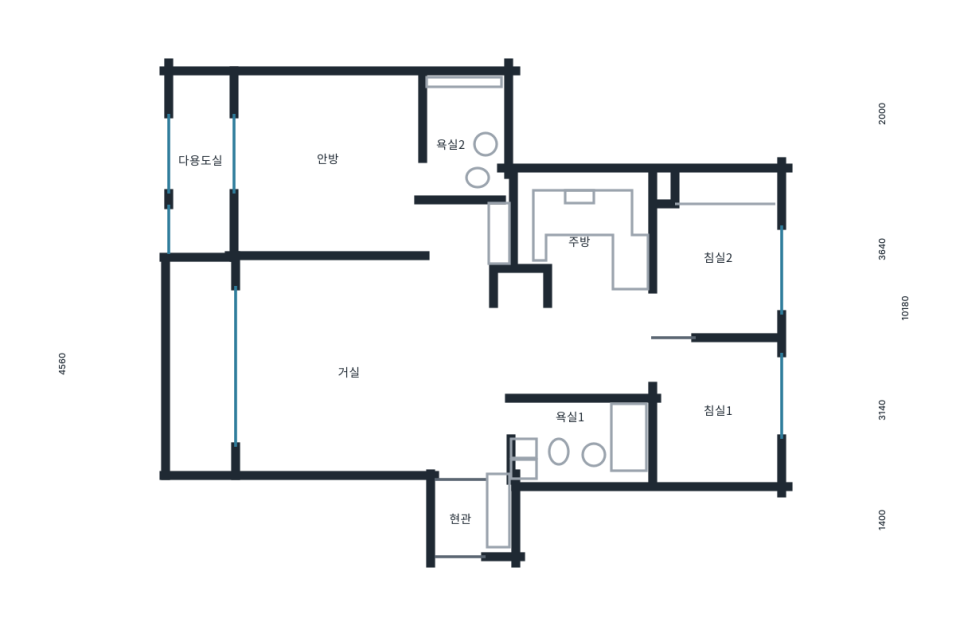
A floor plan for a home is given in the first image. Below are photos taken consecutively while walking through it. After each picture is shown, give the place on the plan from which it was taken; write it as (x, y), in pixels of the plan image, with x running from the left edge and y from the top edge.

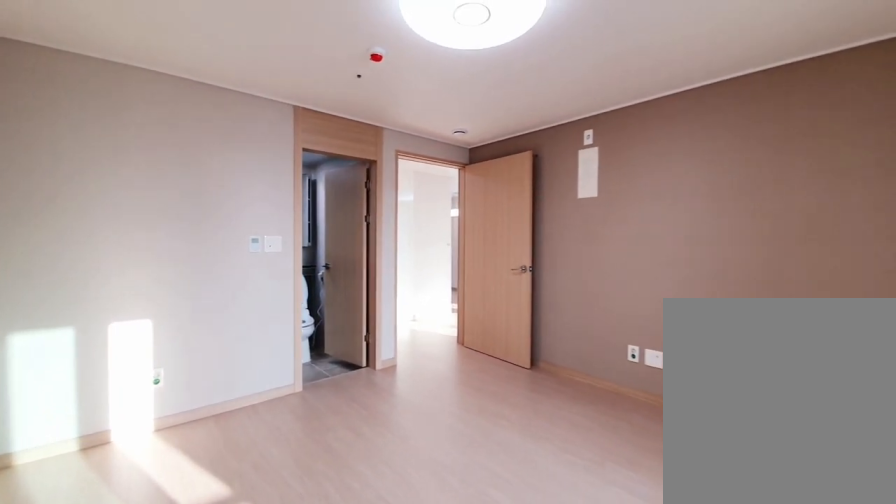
(313, 202)
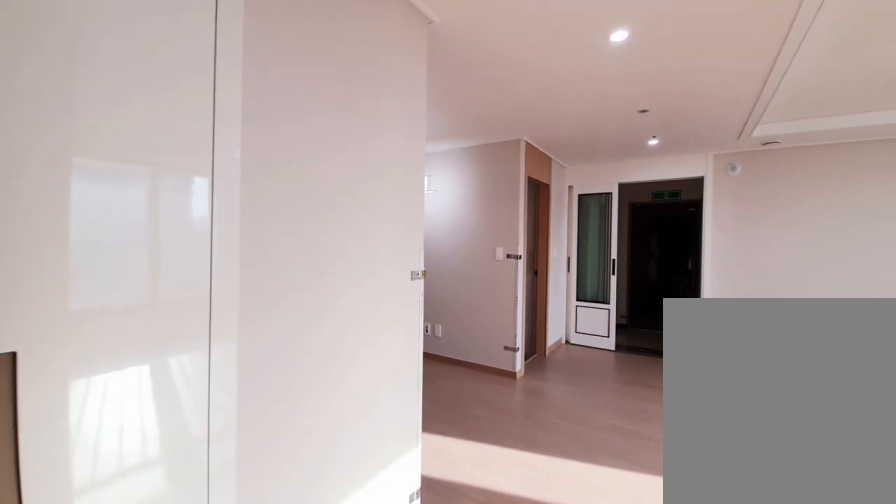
(453, 247)
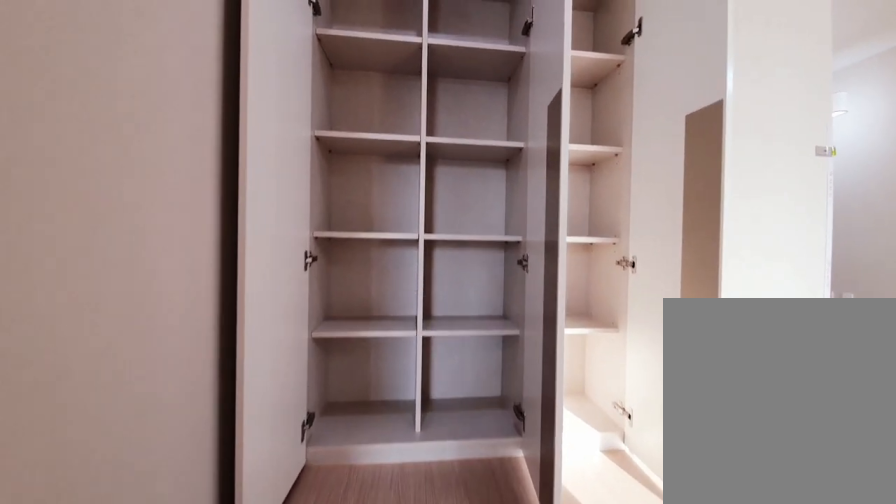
(454, 249)
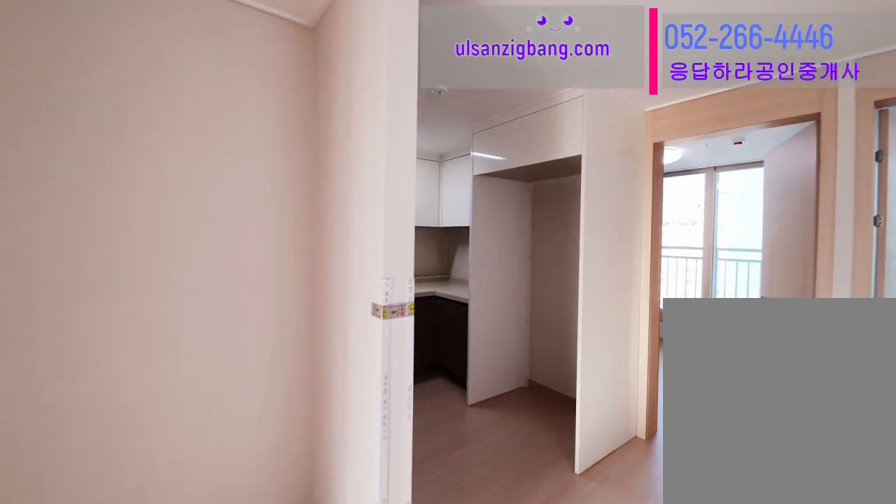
(468, 327)
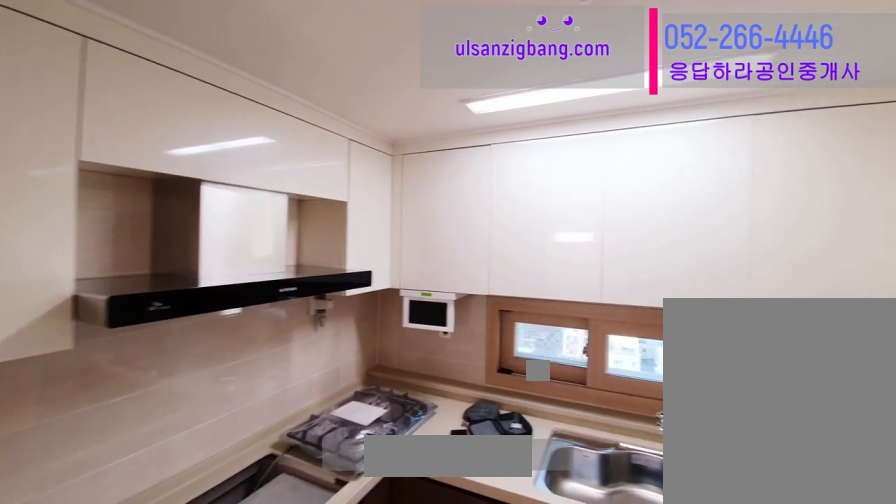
(585, 253)
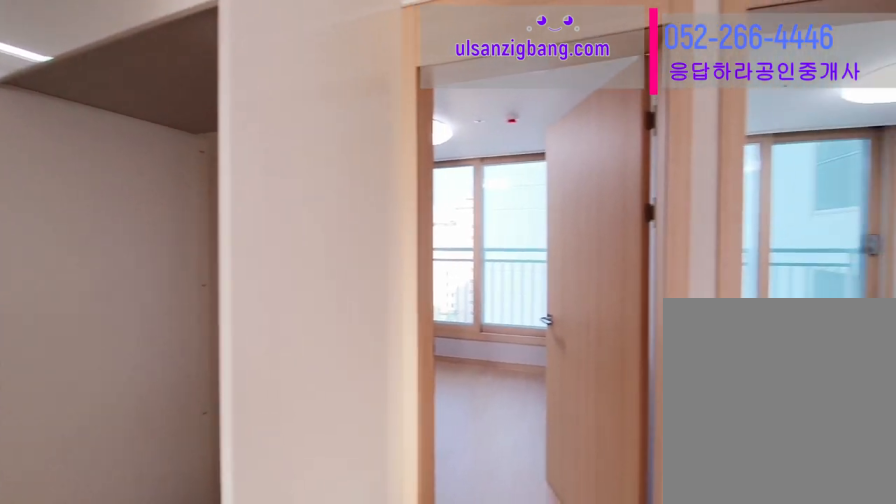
(585, 252)
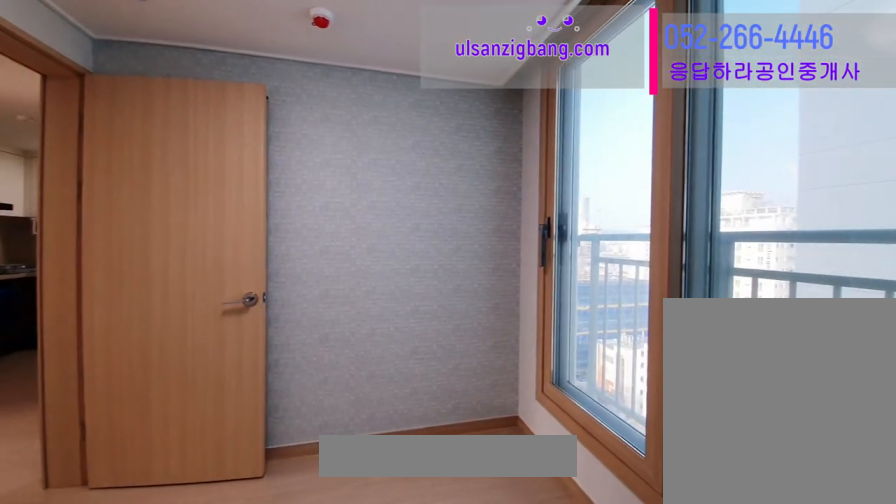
(726, 408)
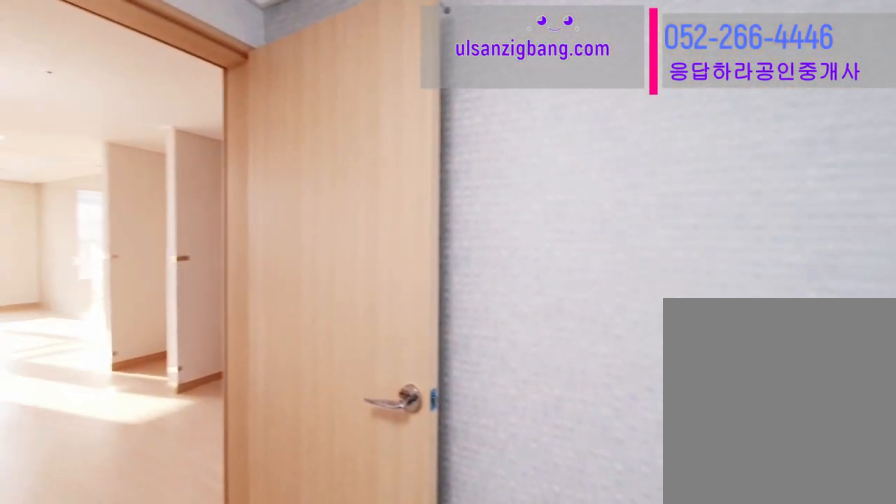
(726, 405)
